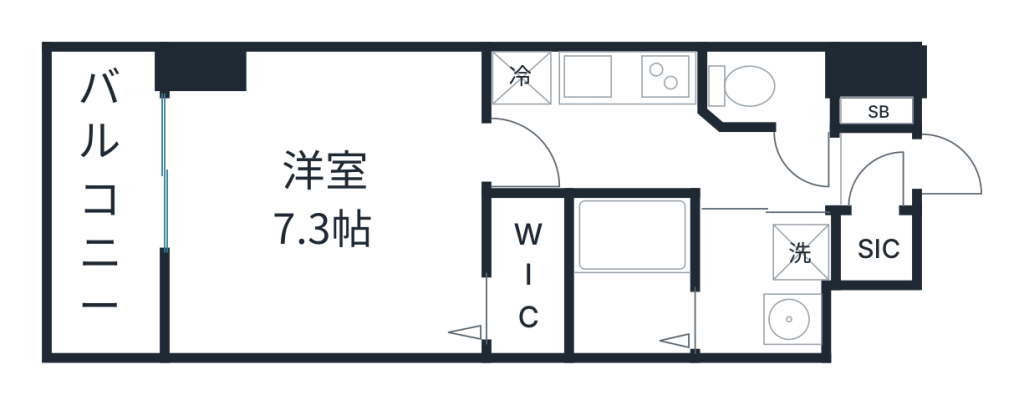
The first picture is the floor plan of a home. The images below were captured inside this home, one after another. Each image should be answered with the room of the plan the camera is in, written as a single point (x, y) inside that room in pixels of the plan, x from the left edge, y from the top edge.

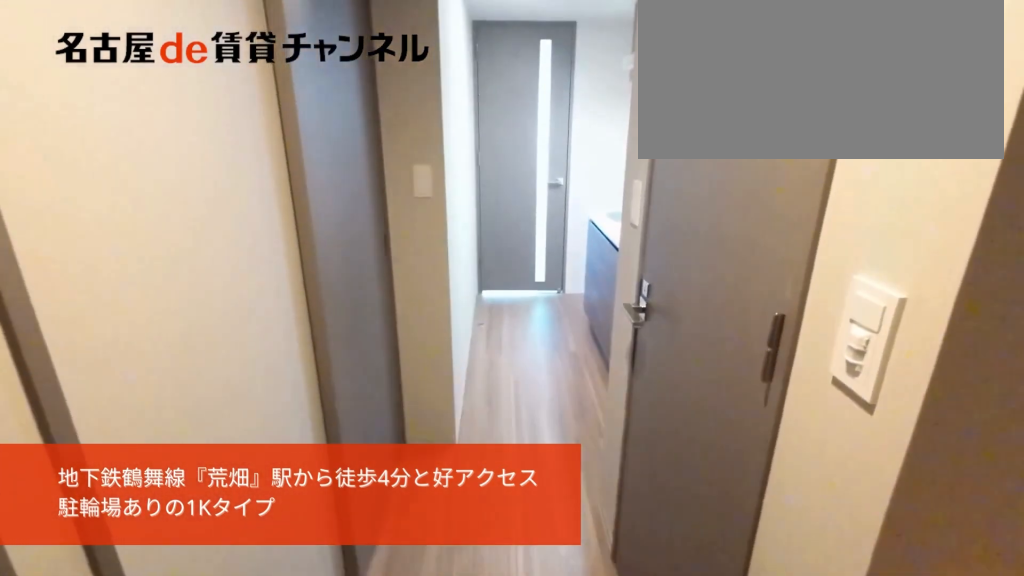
(876, 169)
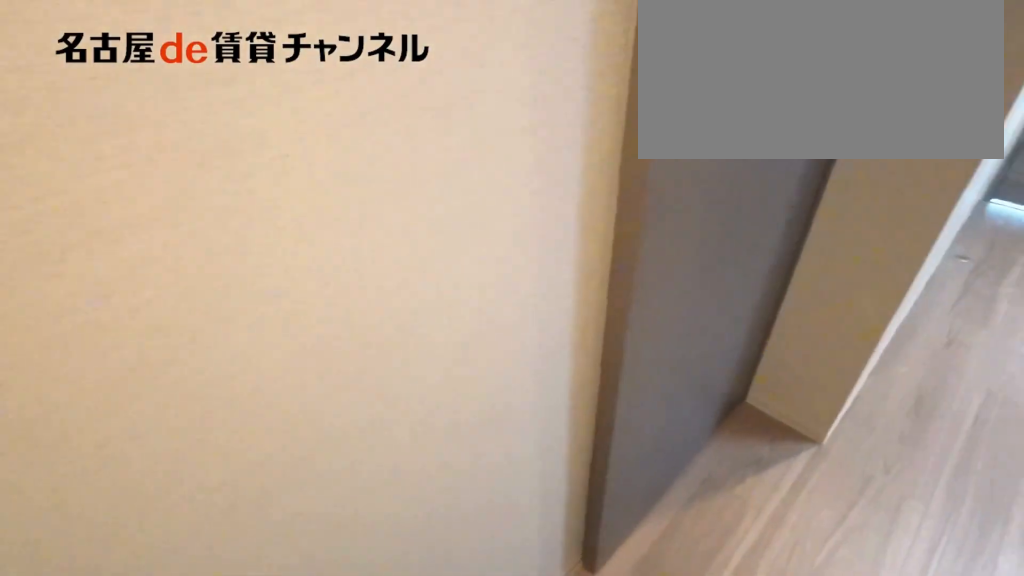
(658, 154)
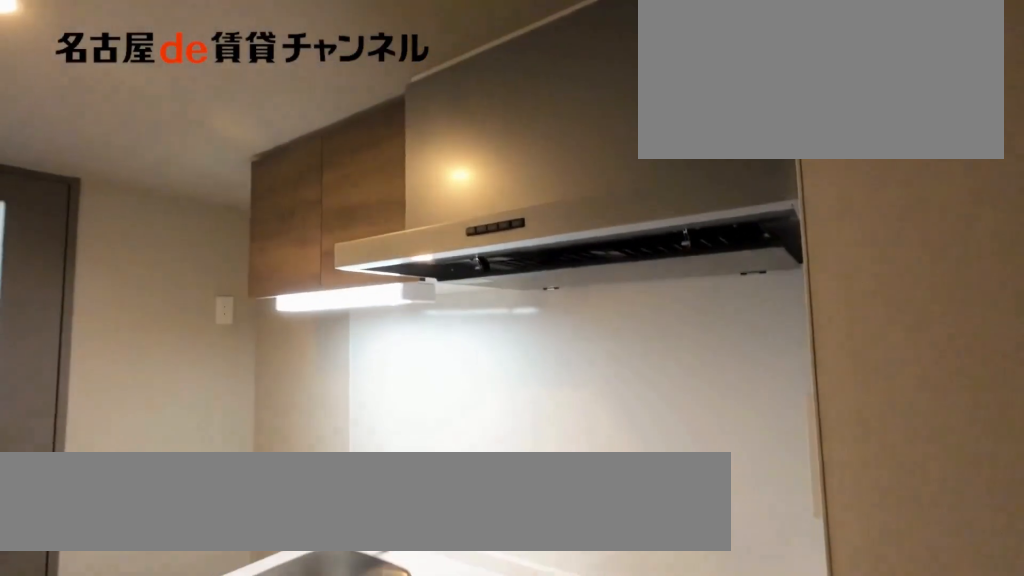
(594, 77)
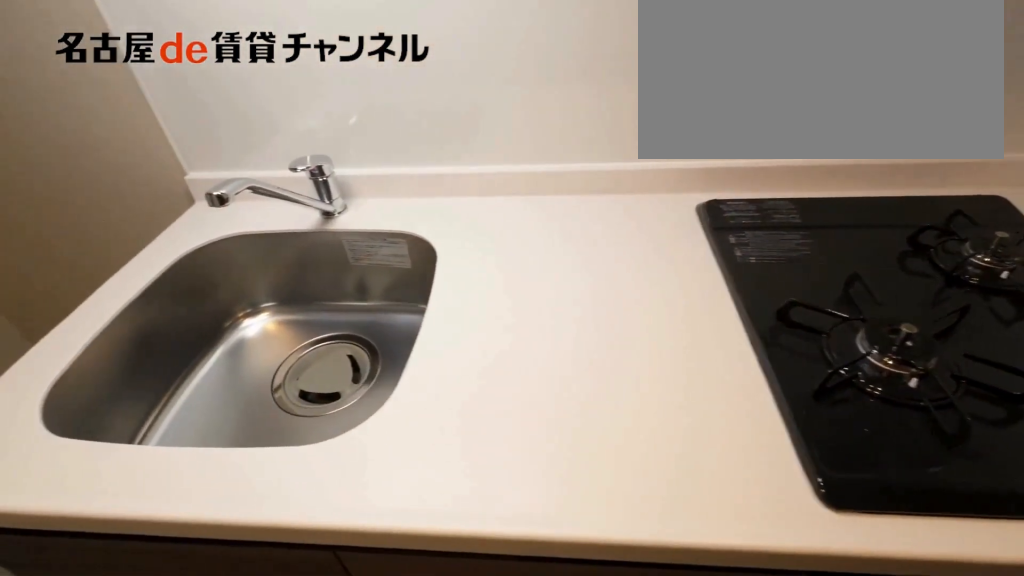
(594, 77)
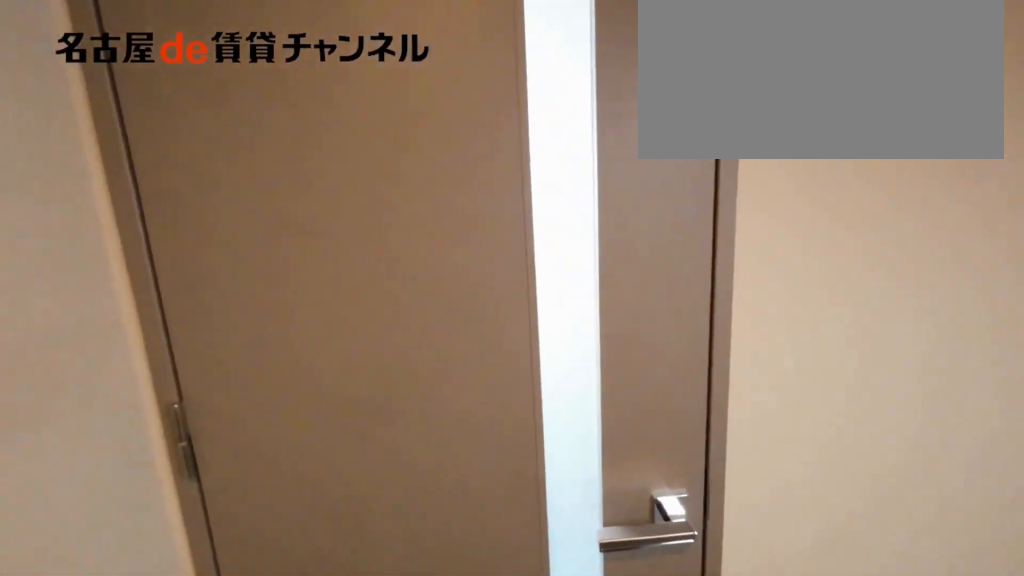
(656, 154)
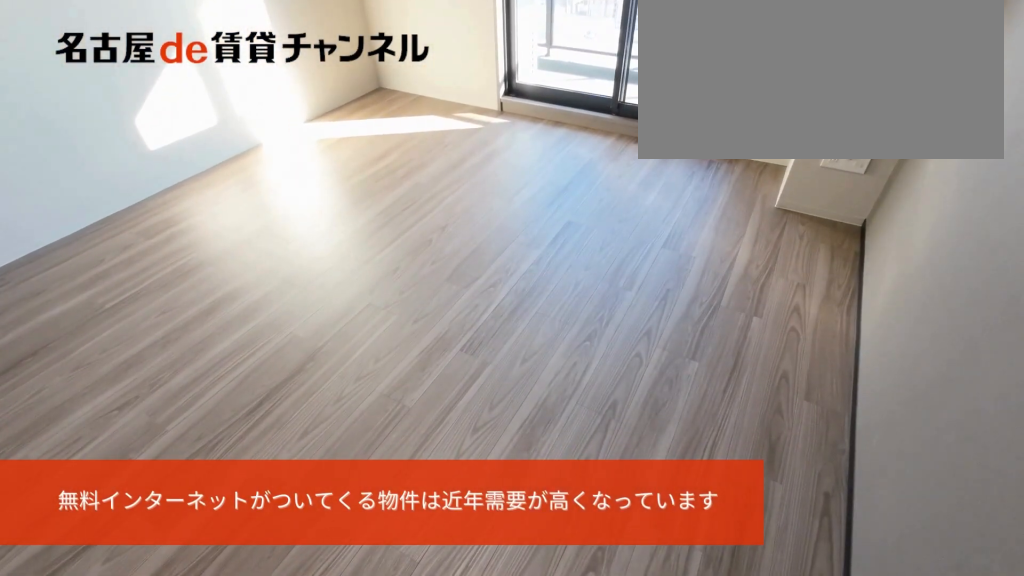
(329, 206)
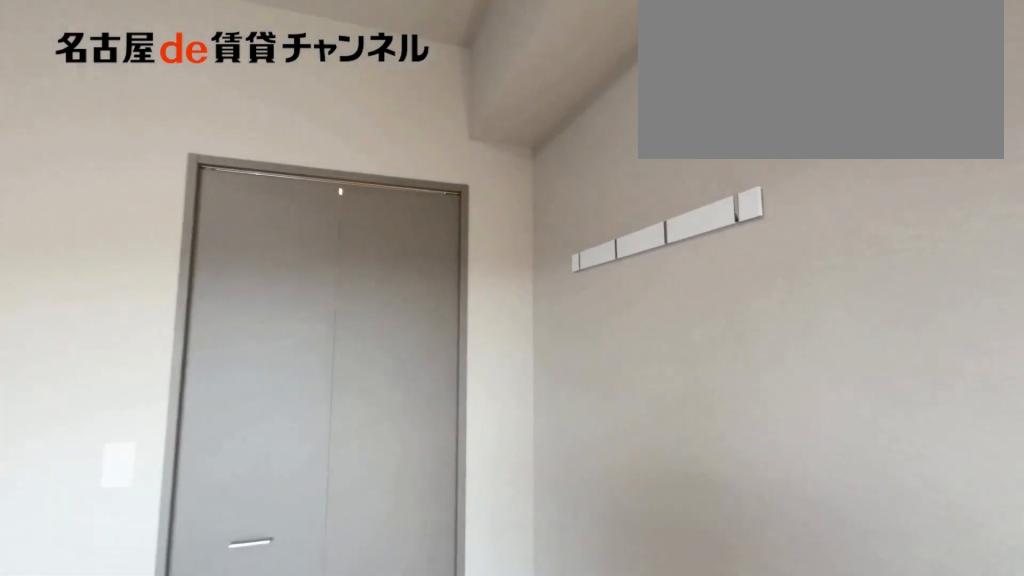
(329, 206)
